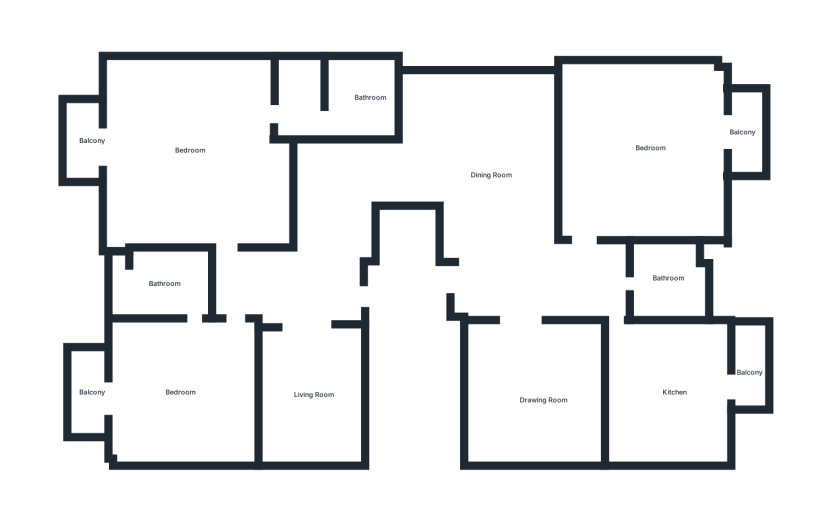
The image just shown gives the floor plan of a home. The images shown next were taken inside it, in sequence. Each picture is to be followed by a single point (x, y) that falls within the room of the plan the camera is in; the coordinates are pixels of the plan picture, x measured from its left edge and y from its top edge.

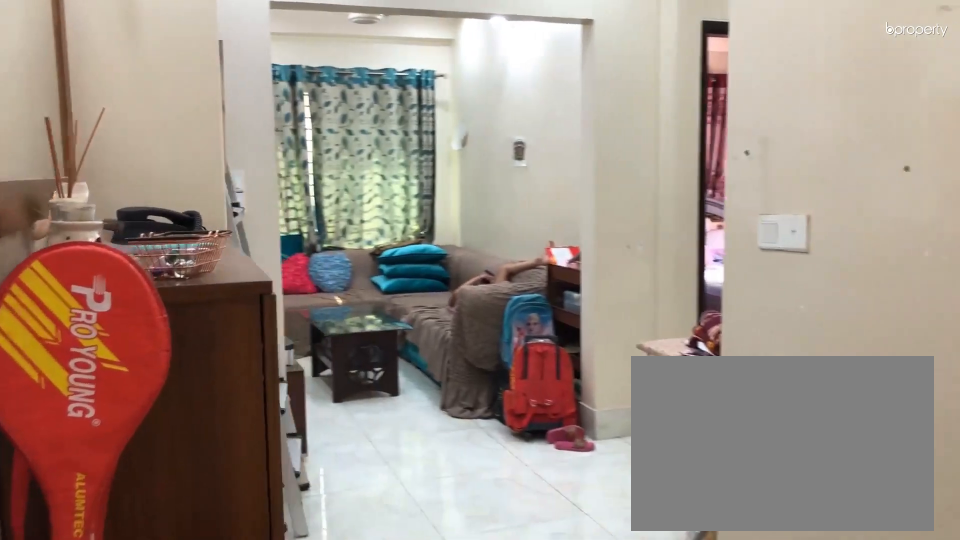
(336, 184)
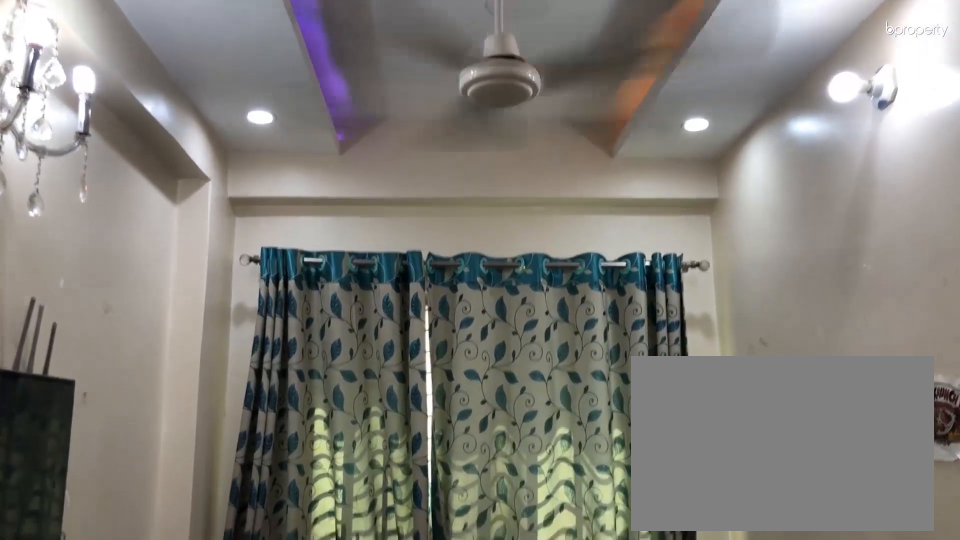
(310, 390)
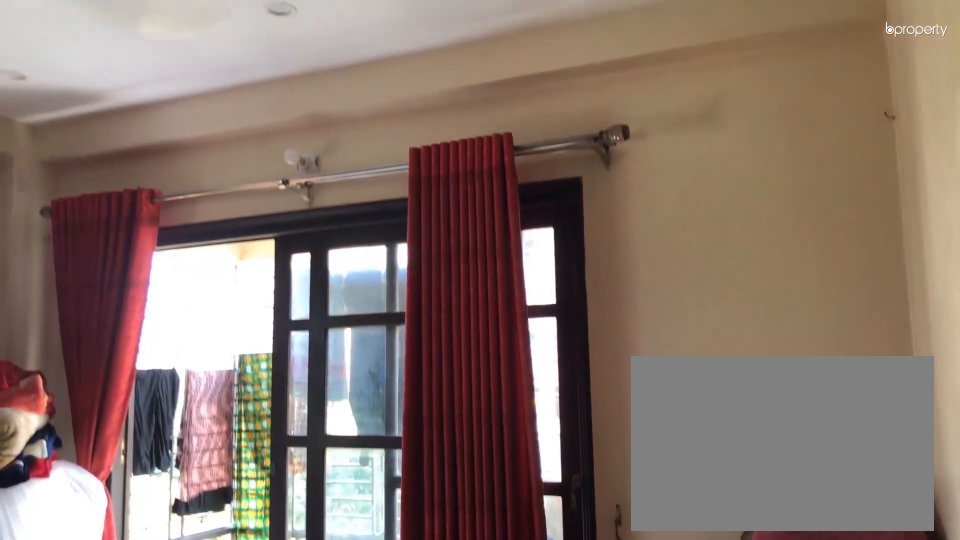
(643, 141)
